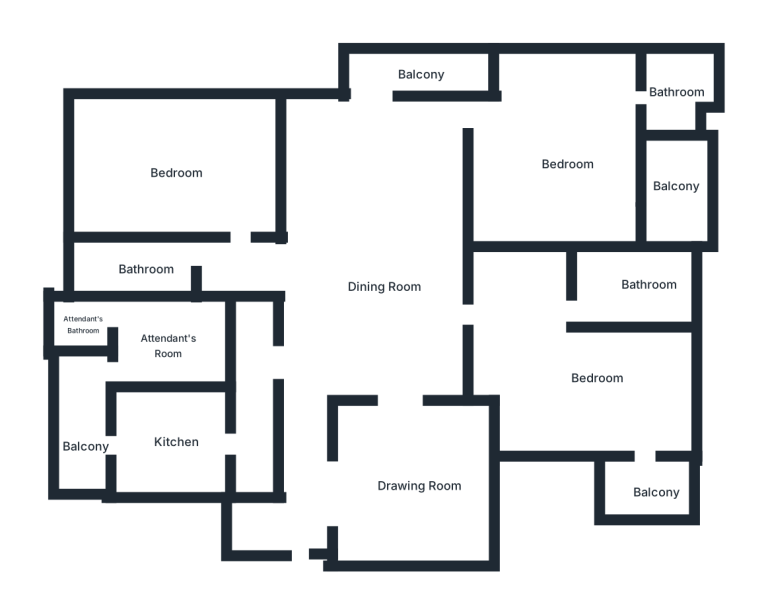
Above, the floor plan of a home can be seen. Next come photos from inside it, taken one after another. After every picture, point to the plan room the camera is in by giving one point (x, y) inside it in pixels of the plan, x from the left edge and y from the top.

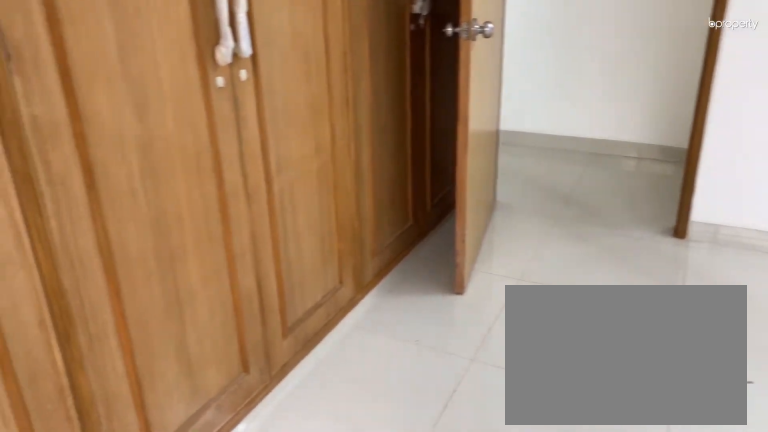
(175, 175)
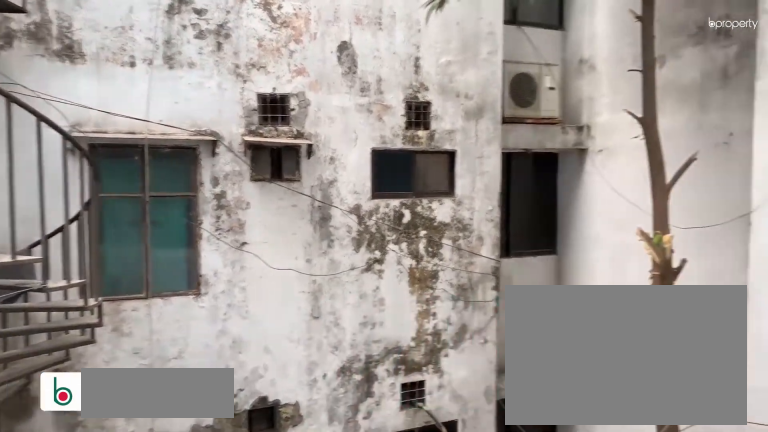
(416, 72)
